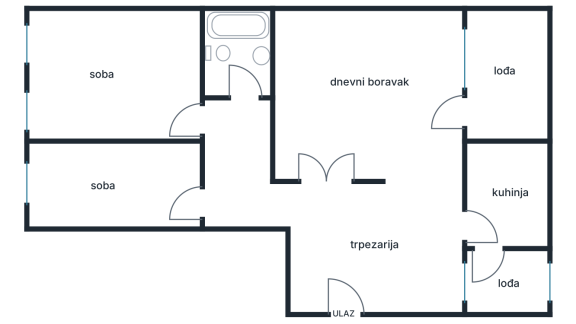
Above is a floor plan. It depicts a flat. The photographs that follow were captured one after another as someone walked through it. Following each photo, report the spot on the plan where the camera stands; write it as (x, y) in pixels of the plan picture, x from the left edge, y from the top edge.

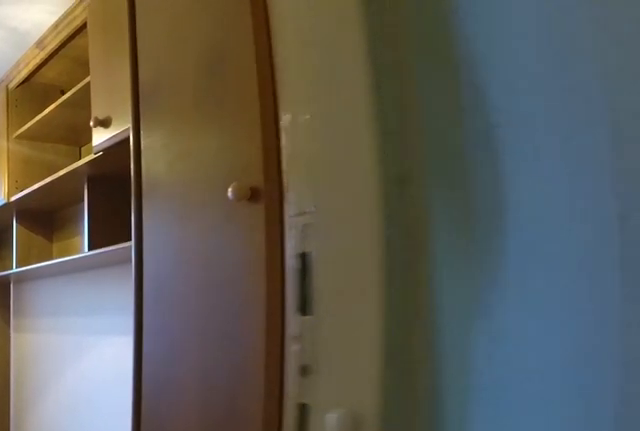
(227, 206)
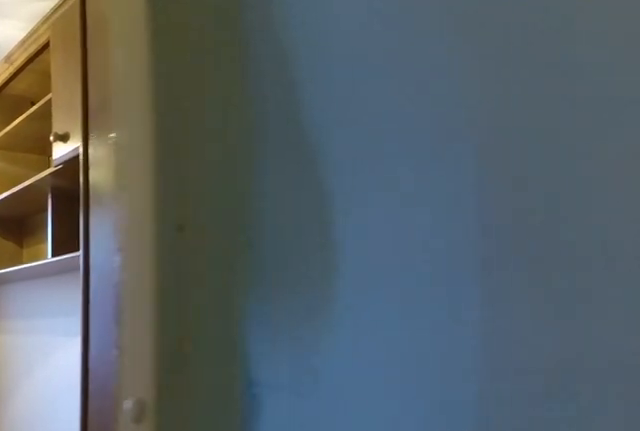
(236, 207)
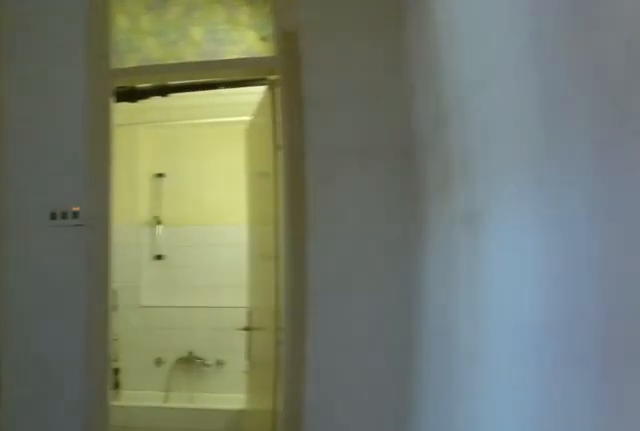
(248, 214)
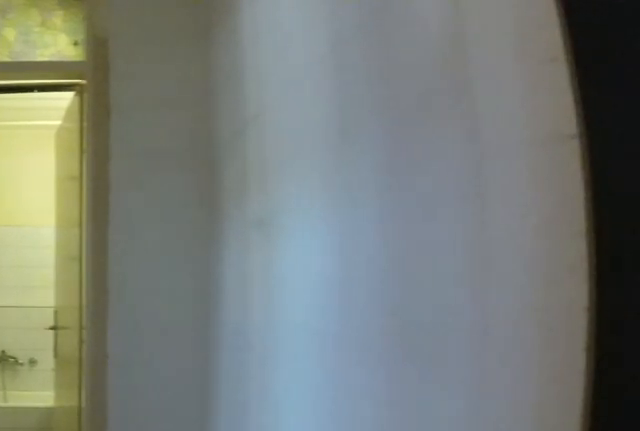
(244, 216)
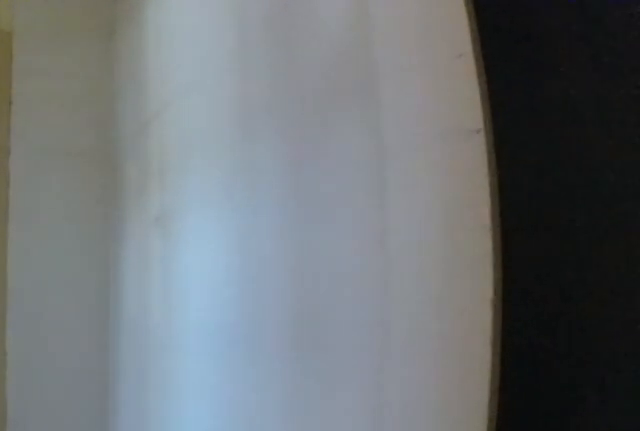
(242, 208)
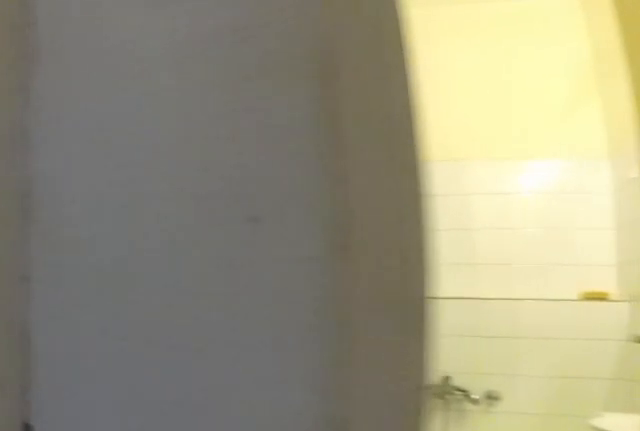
(239, 116)
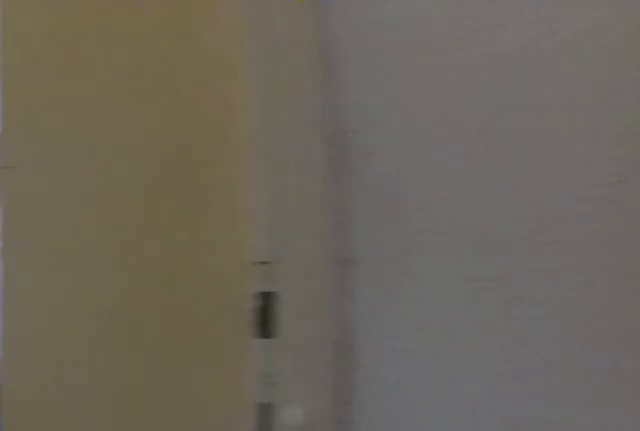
(233, 116)
